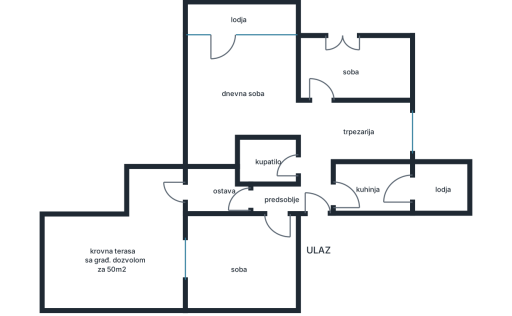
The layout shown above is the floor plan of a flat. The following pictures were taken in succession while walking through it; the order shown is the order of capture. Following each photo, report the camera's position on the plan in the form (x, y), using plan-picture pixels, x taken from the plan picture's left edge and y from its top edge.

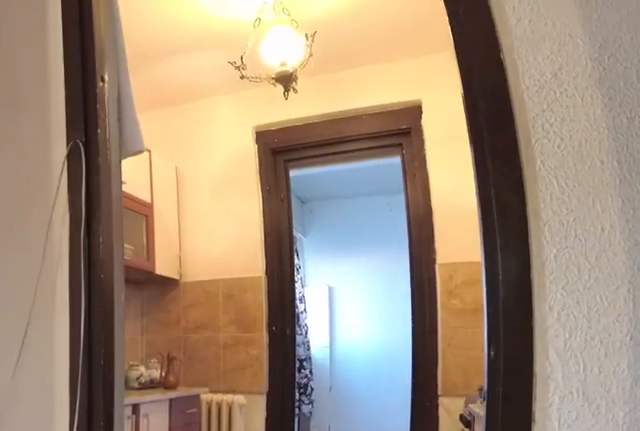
(307, 199)
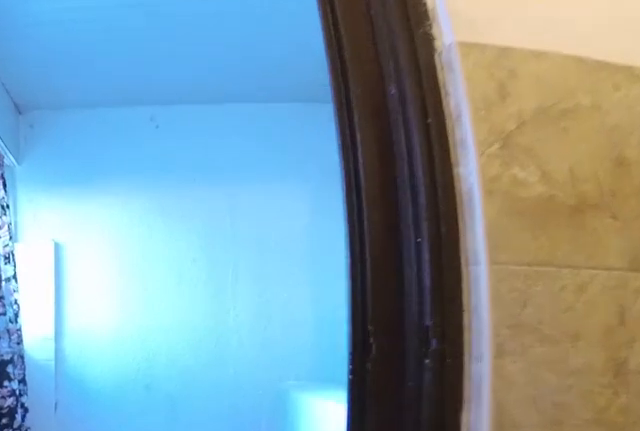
(367, 201)
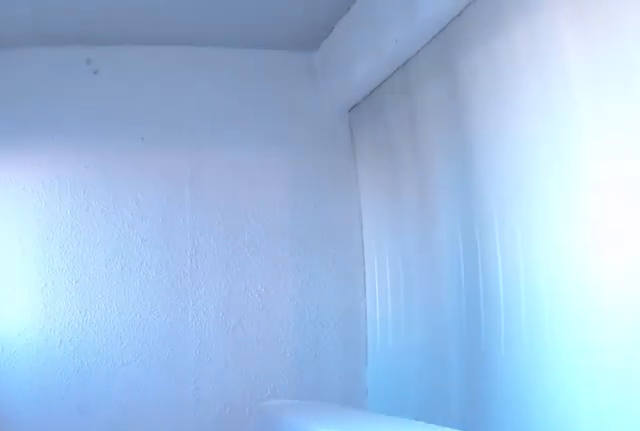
(394, 201)
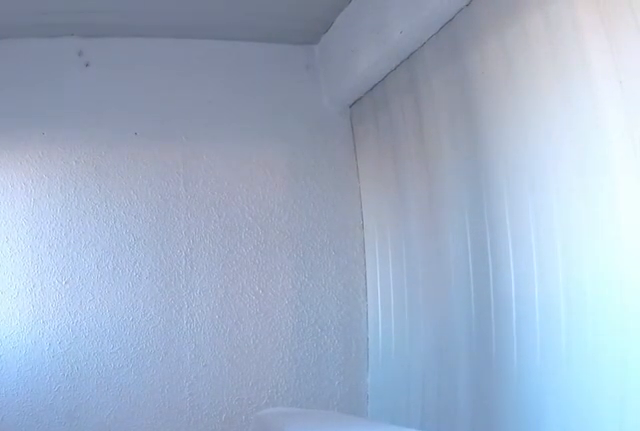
(402, 201)
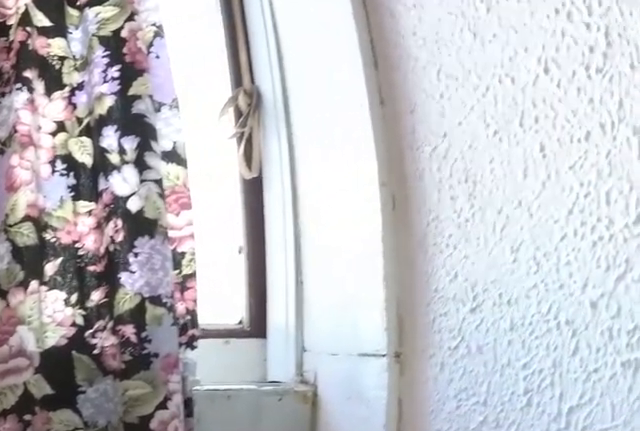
(455, 211)
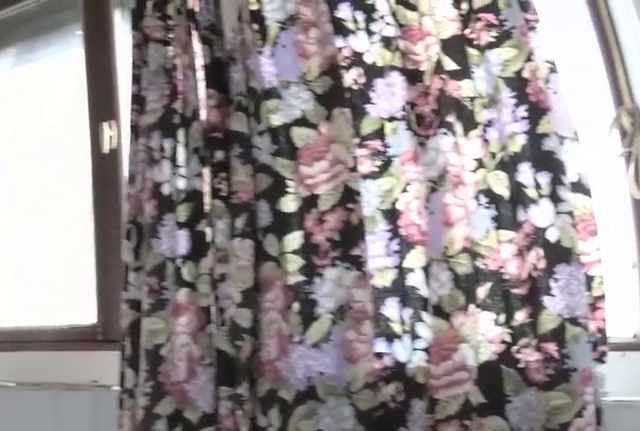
(462, 210)
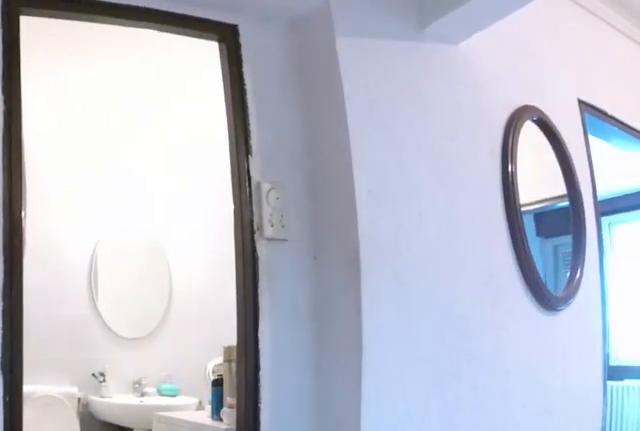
(346, 190)
